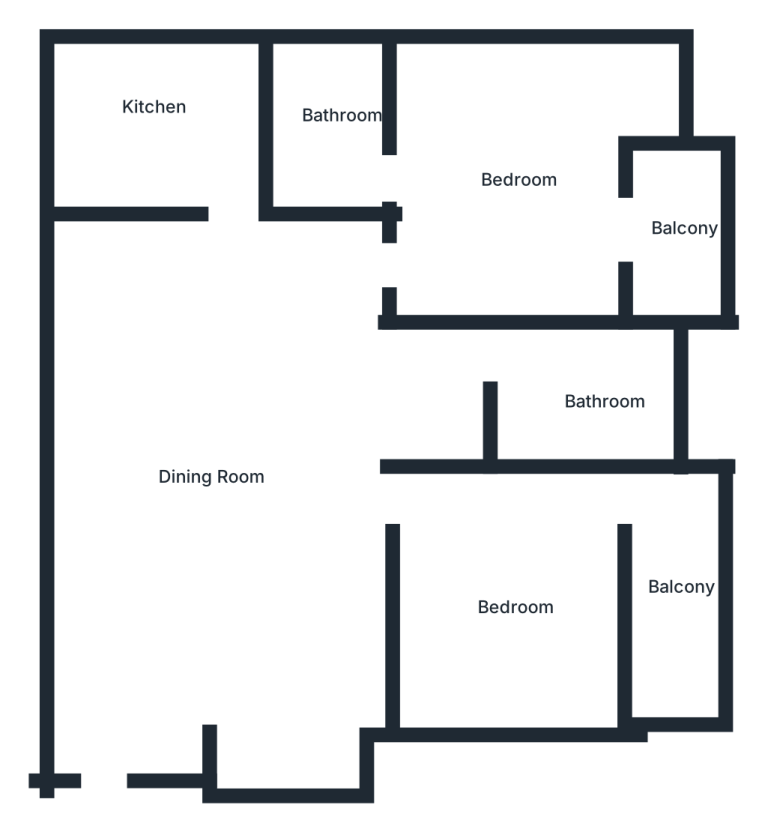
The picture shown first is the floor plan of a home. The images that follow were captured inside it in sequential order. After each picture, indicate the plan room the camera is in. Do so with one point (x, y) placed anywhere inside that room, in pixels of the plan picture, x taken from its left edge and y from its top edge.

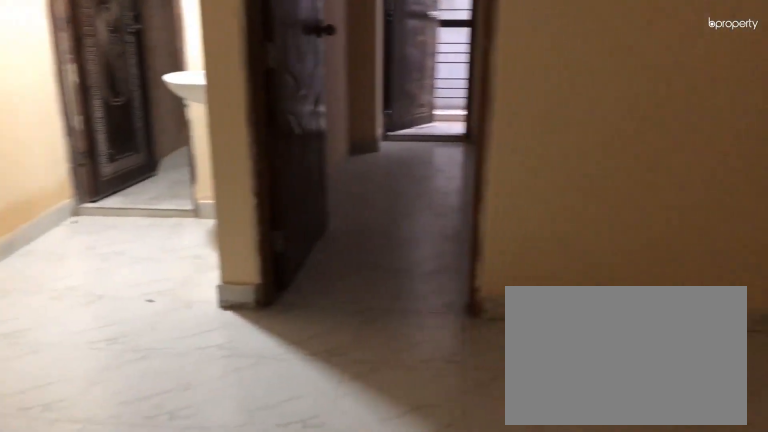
(235, 421)
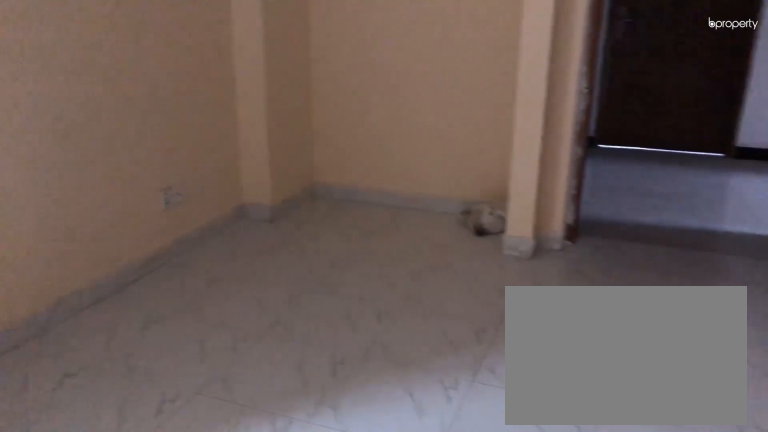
(235, 421)
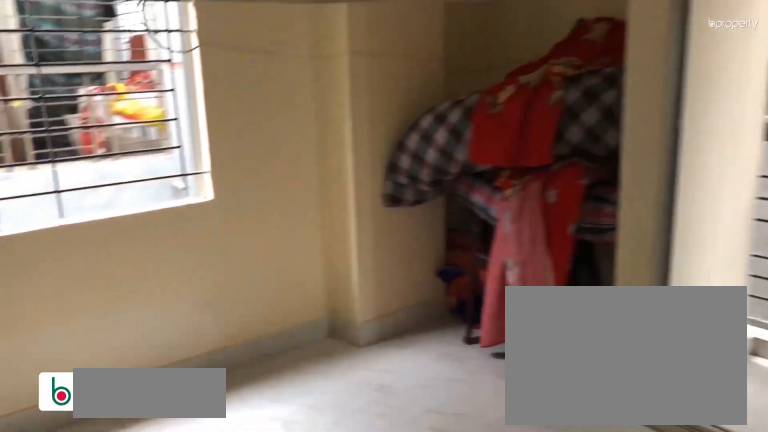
(496, 176)
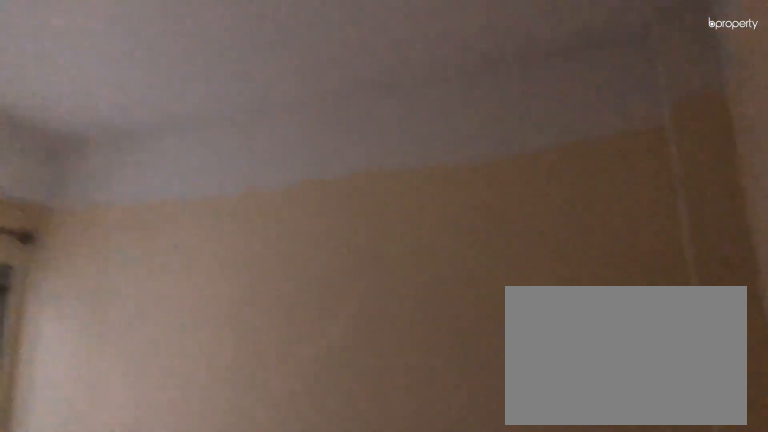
(502, 583)
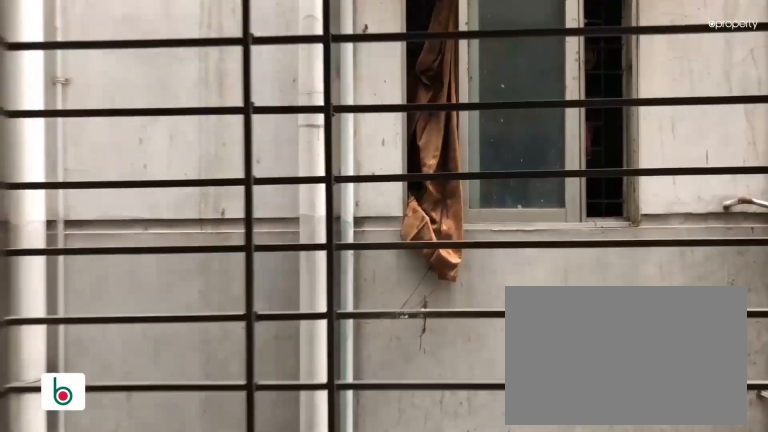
(683, 583)
